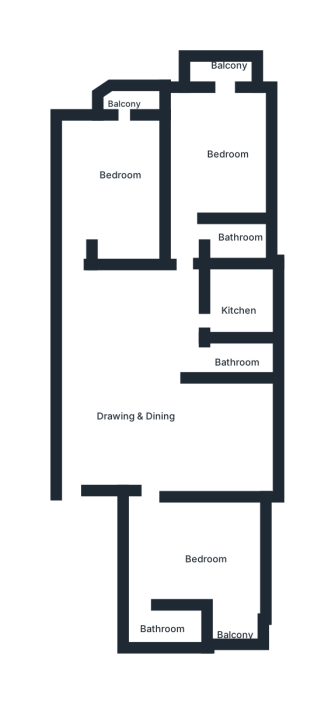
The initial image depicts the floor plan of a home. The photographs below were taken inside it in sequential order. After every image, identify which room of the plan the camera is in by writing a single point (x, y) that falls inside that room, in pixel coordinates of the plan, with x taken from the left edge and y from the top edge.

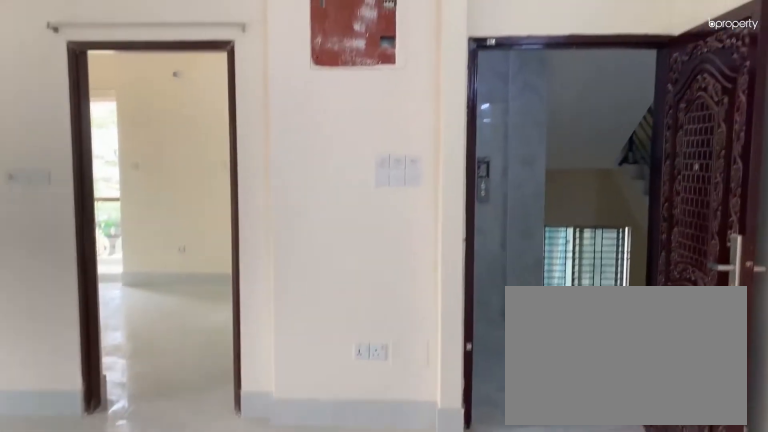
(141, 412)
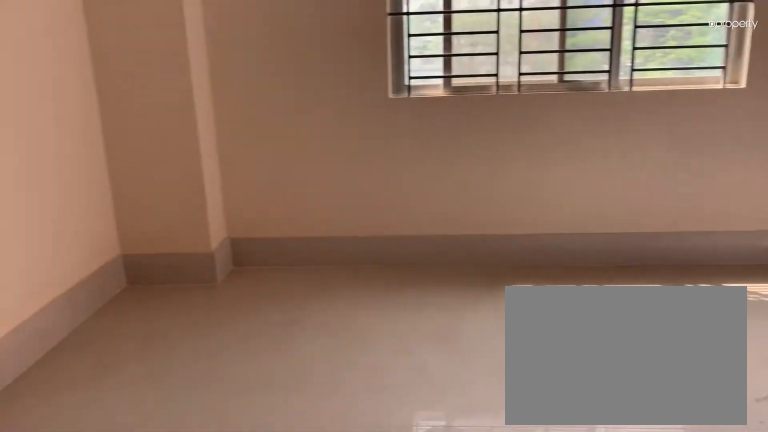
(196, 556)
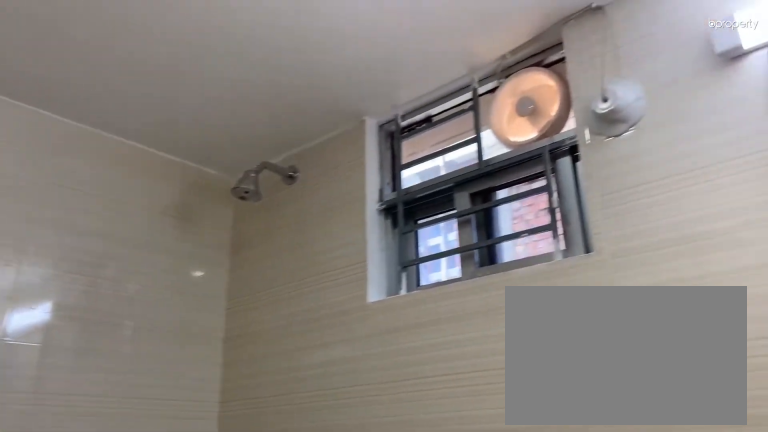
(164, 625)
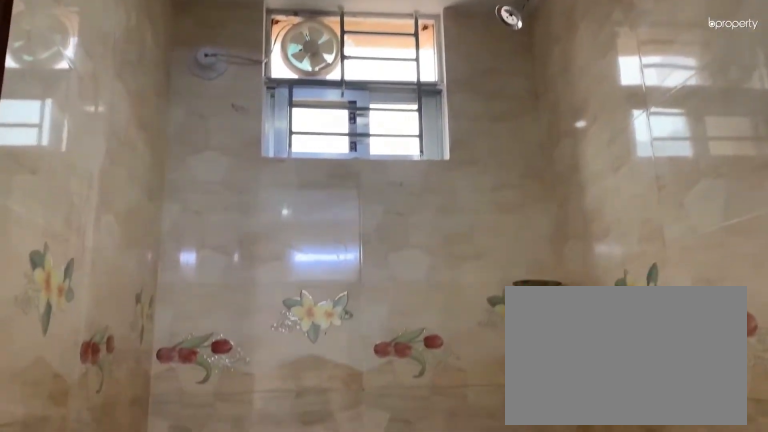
(235, 356)
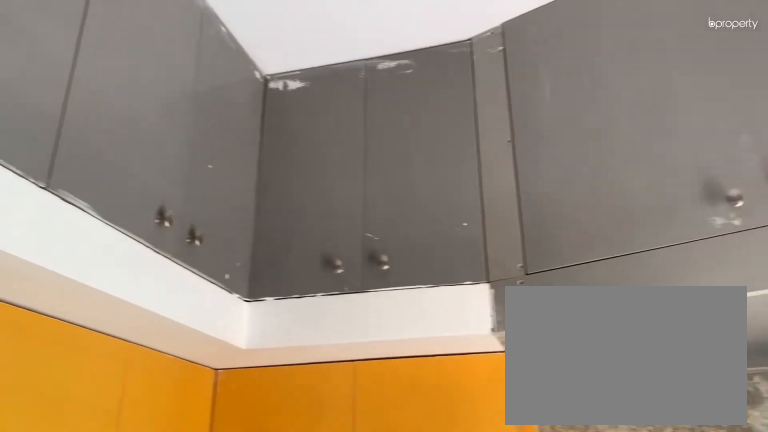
(239, 307)
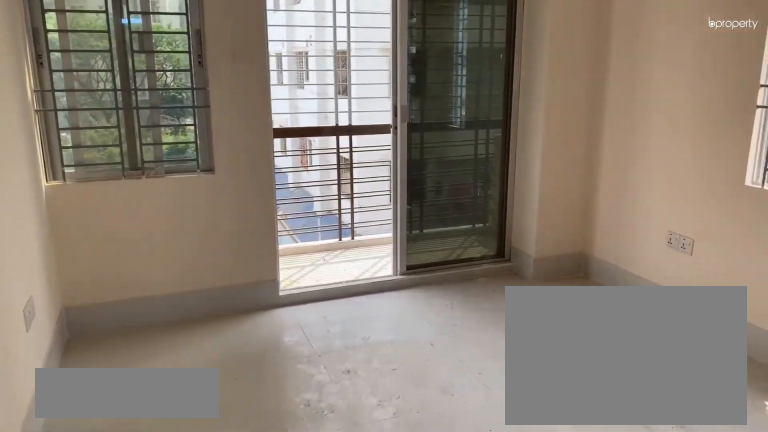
(226, 135)
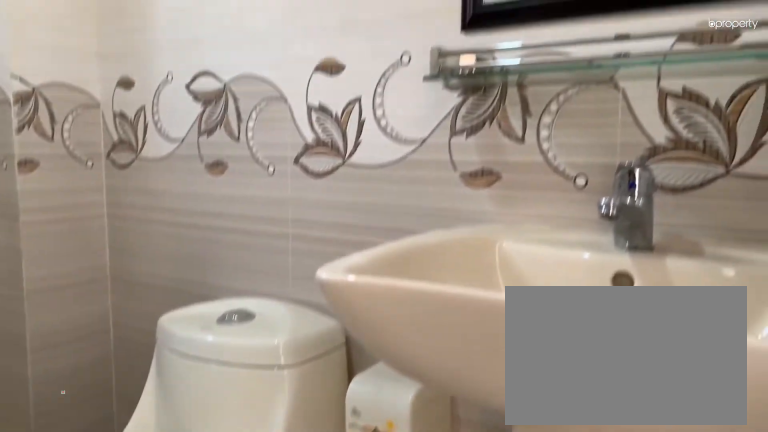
(227, 236)
